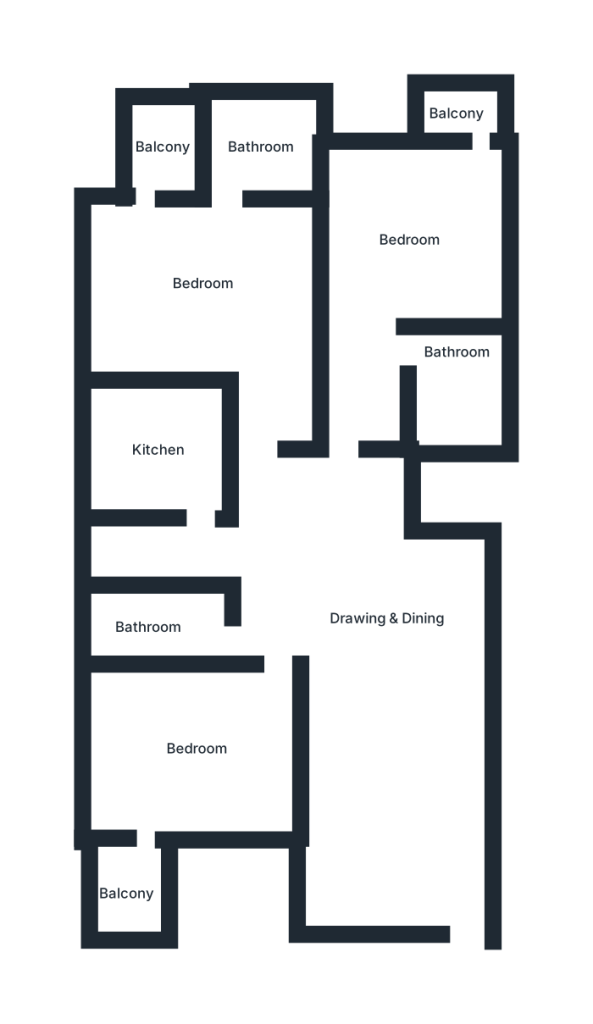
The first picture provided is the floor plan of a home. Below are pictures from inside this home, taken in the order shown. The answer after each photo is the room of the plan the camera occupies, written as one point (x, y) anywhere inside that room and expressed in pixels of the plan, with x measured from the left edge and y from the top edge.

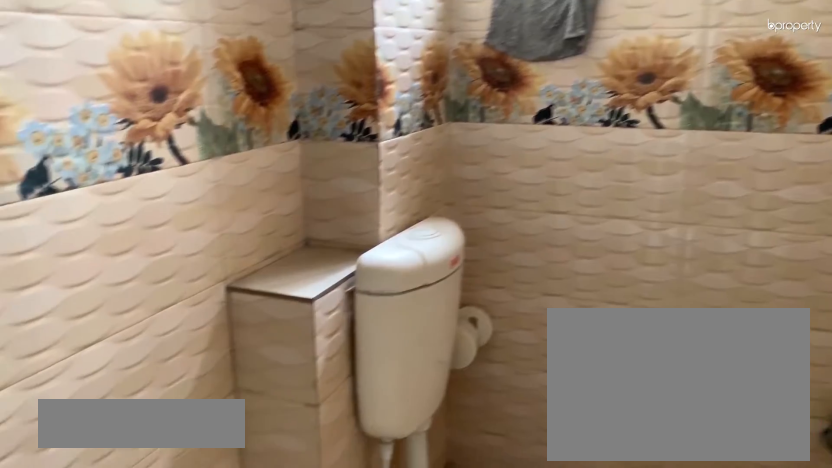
(145, 629)
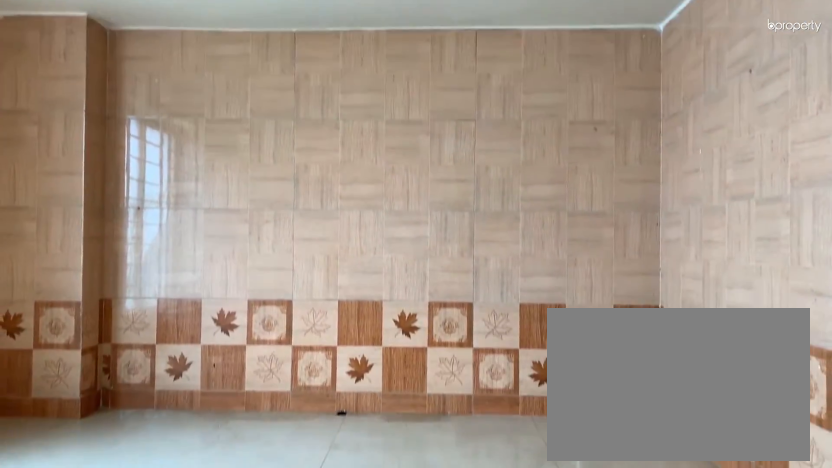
(162, 452)
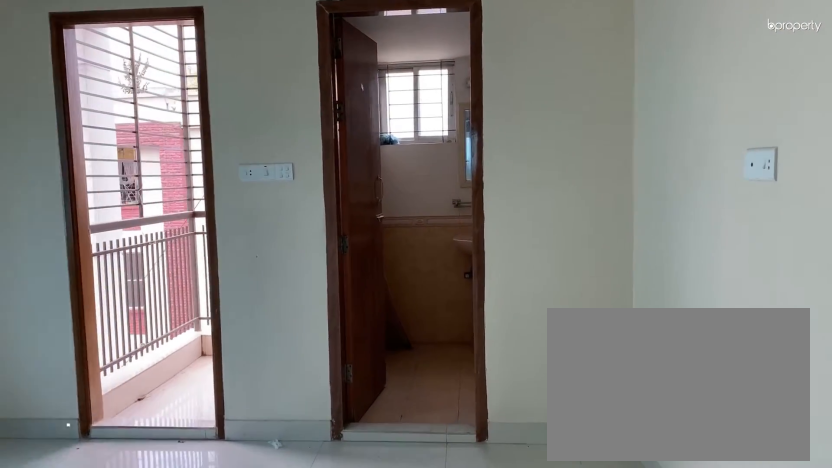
(213, 253)
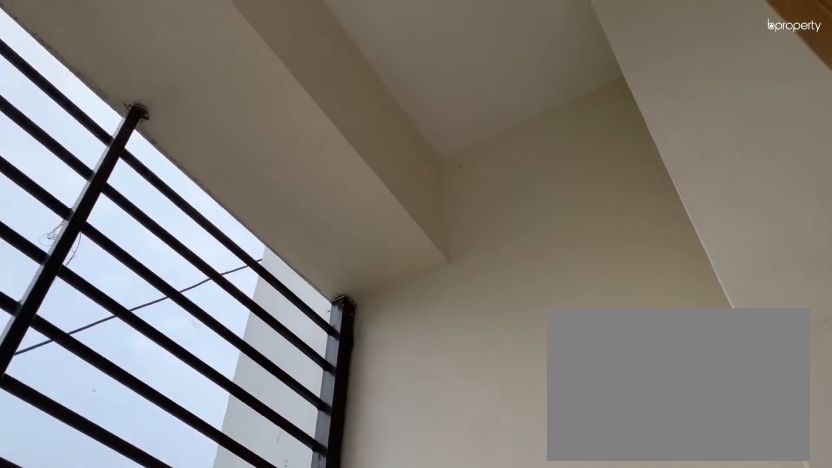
(159, 139)
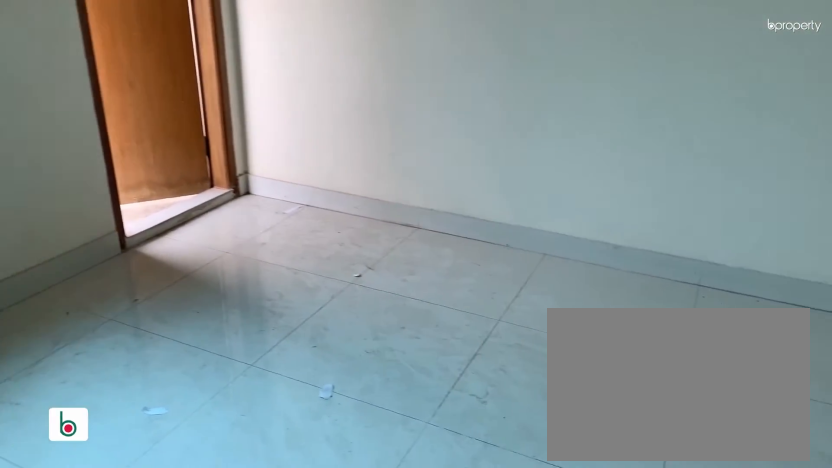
(401, 246)
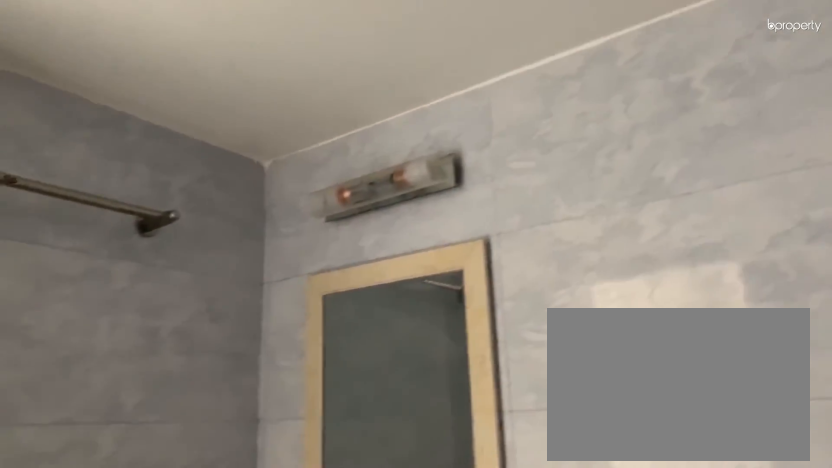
(444, 366)
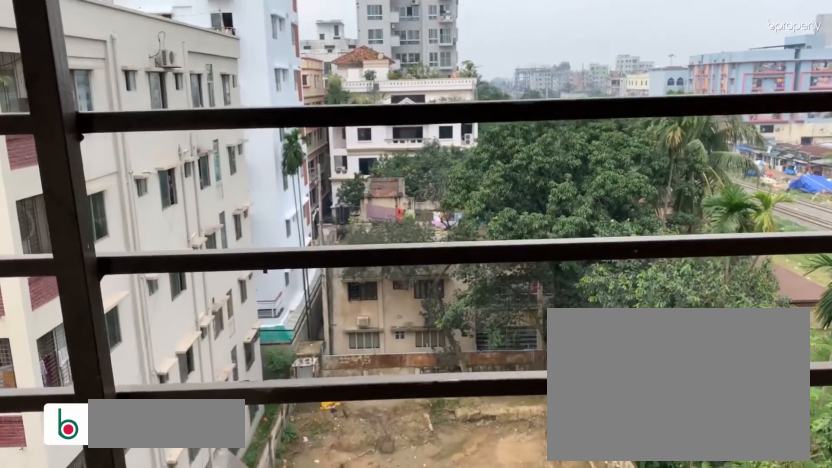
(453, 111)
